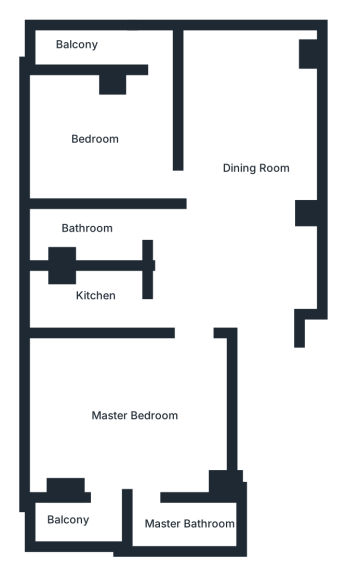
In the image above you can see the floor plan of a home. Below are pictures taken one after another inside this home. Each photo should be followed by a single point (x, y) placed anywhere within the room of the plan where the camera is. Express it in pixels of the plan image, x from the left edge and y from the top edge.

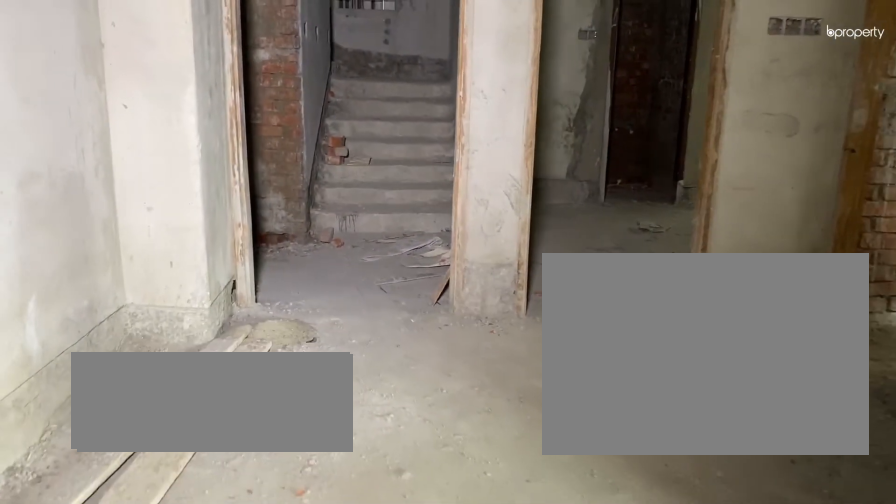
(252, 210)
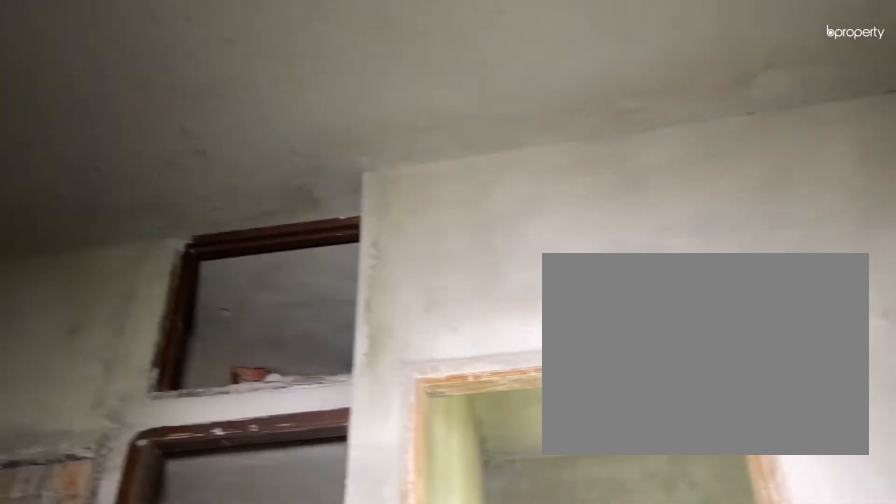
(252, 210)
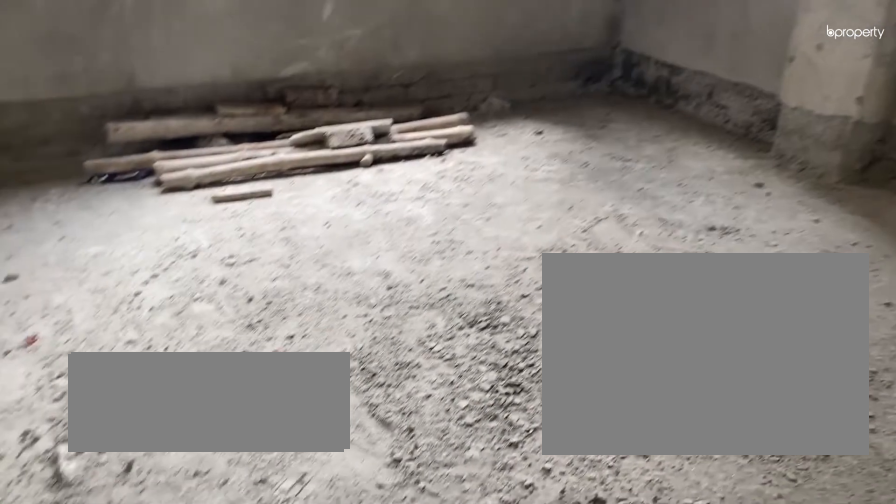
(109, 139)
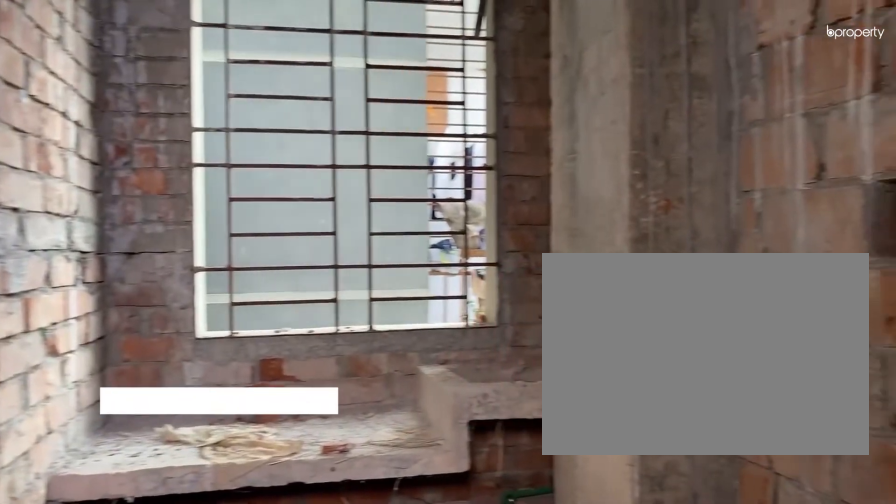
(96, 298)
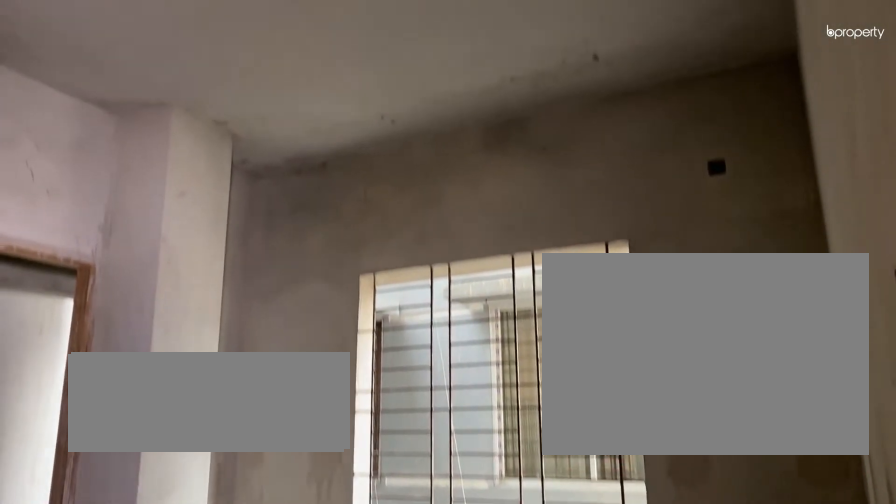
(143, 414)
